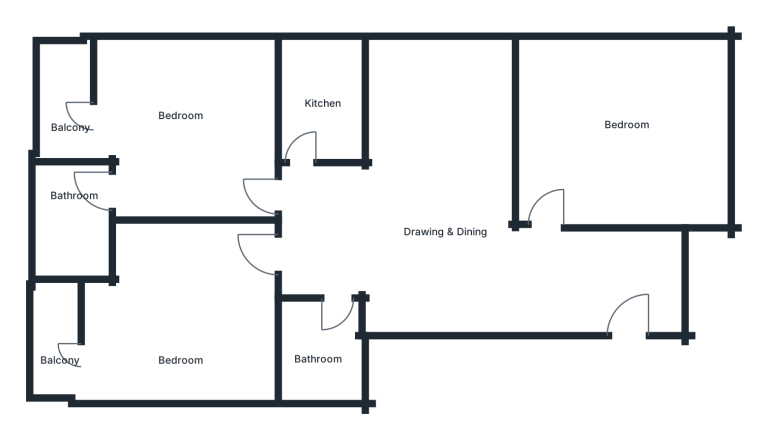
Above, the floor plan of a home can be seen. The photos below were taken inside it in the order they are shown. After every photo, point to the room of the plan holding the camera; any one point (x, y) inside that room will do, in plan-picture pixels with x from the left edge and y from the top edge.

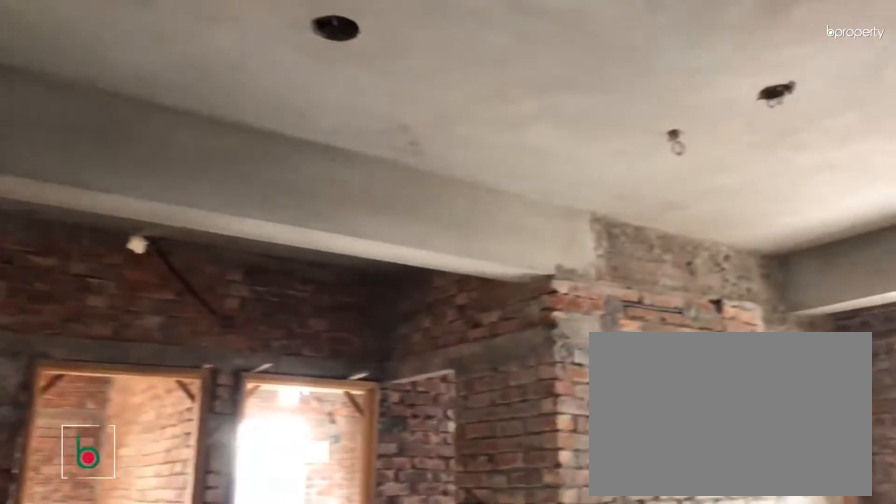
(444, 234)
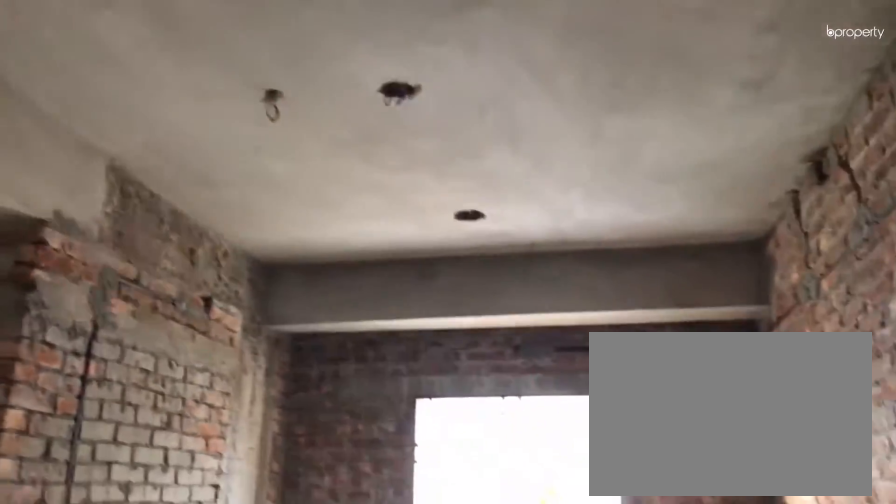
(458, 242)
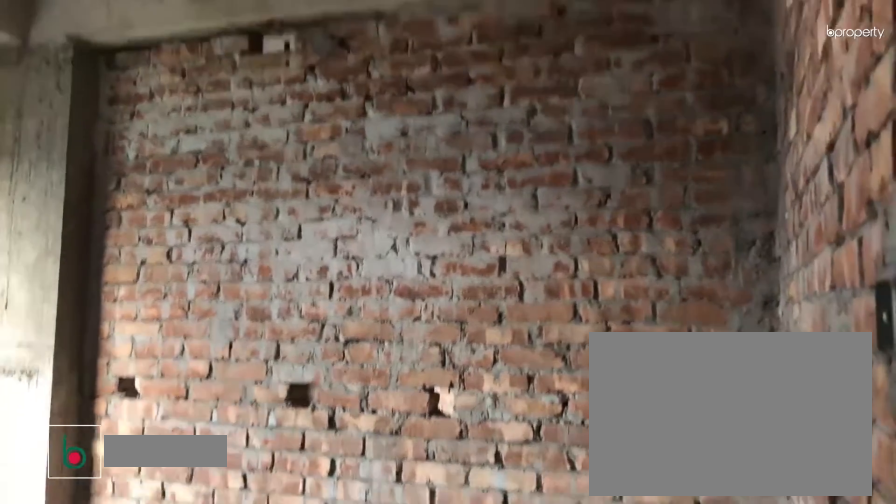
(598, 138)
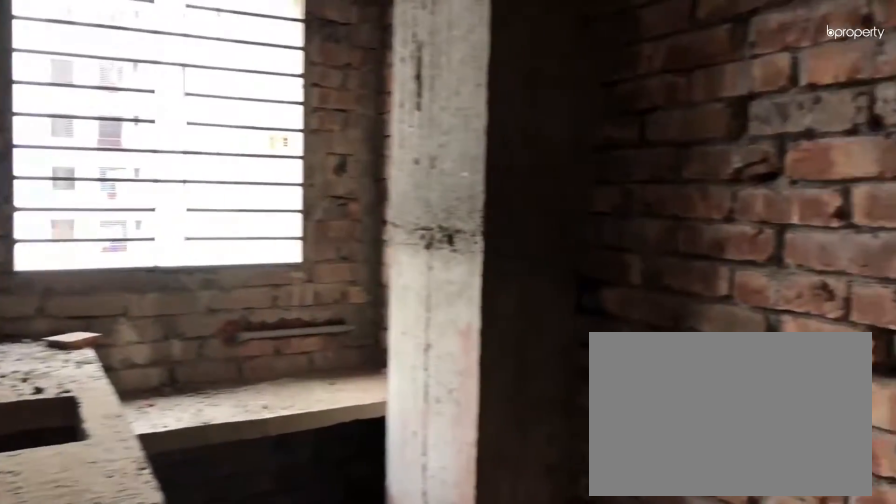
(325, 96)
